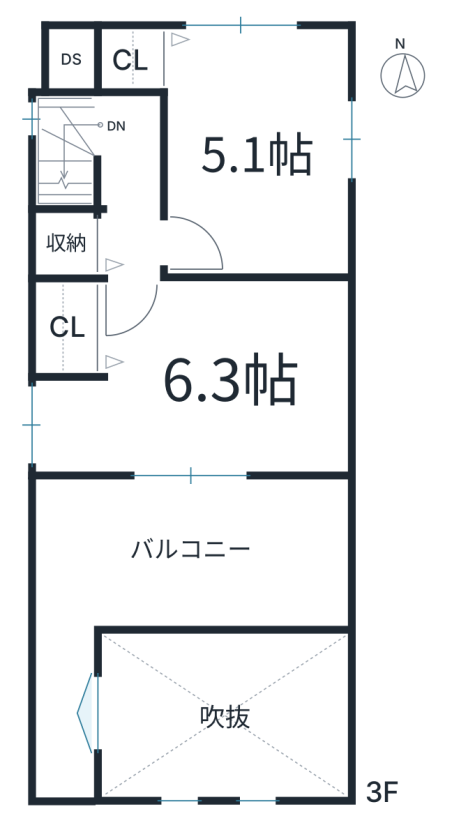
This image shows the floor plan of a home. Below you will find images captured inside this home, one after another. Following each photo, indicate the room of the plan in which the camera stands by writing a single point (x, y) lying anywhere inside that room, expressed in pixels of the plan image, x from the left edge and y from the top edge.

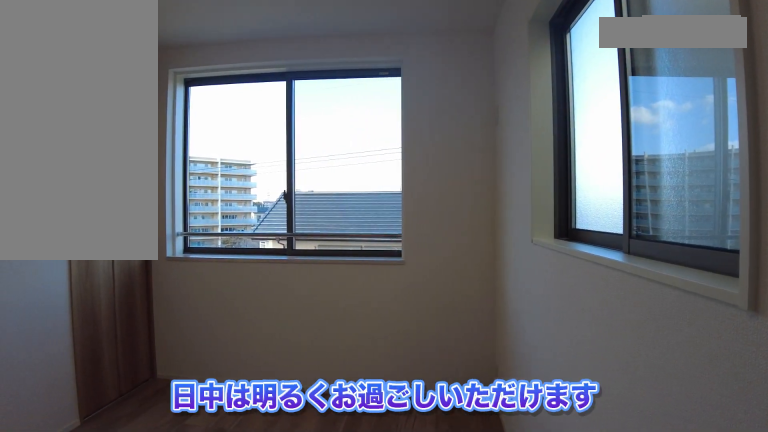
(270, 149)
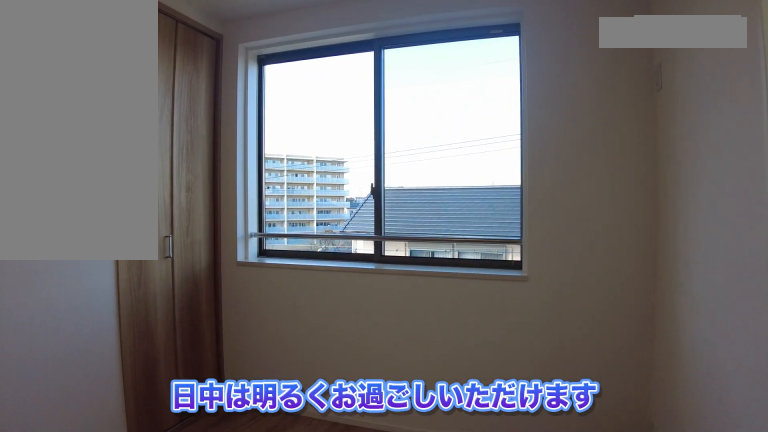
(266, 148)
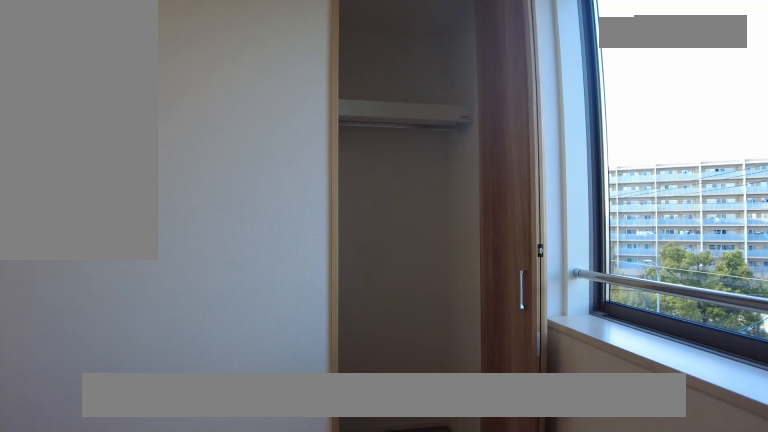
(268, 148)
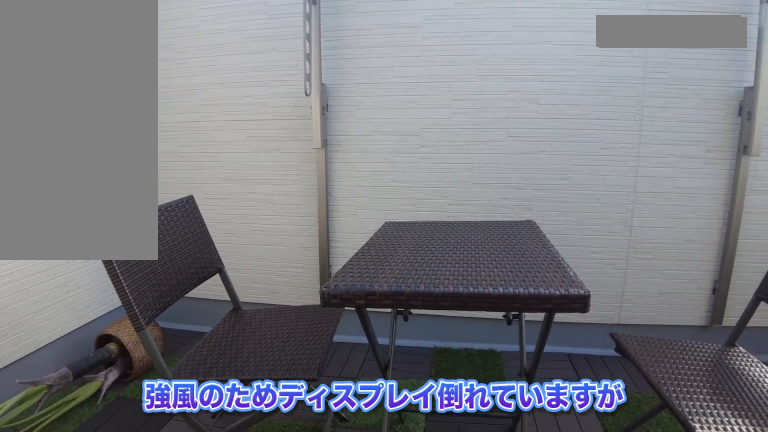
(197, 558)
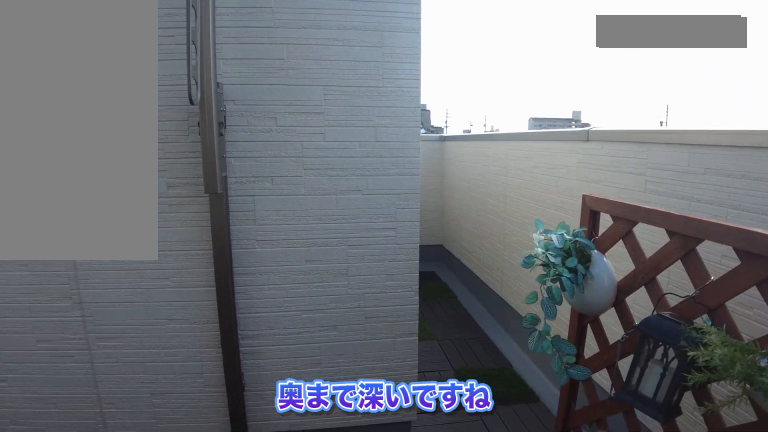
(196, 549)
